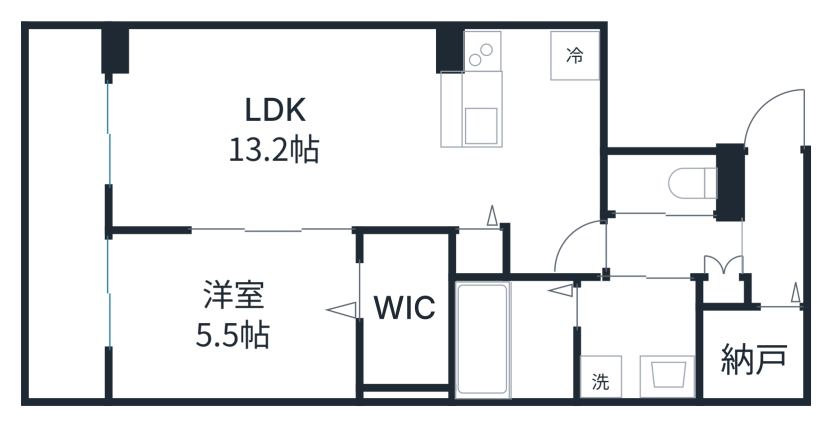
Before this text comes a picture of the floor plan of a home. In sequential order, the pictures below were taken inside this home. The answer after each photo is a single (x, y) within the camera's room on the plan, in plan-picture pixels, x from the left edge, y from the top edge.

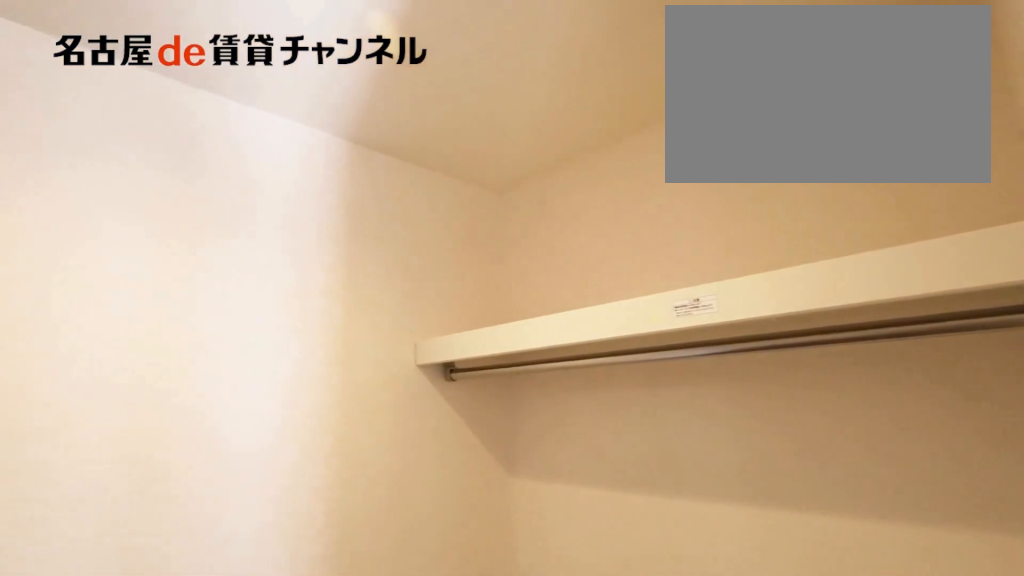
(401, 312)
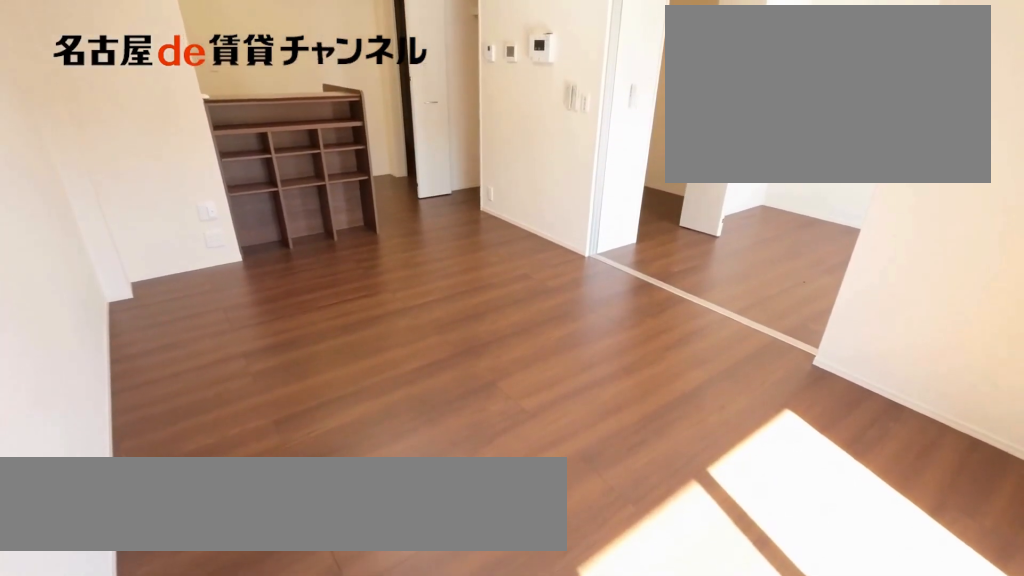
(315, 138)
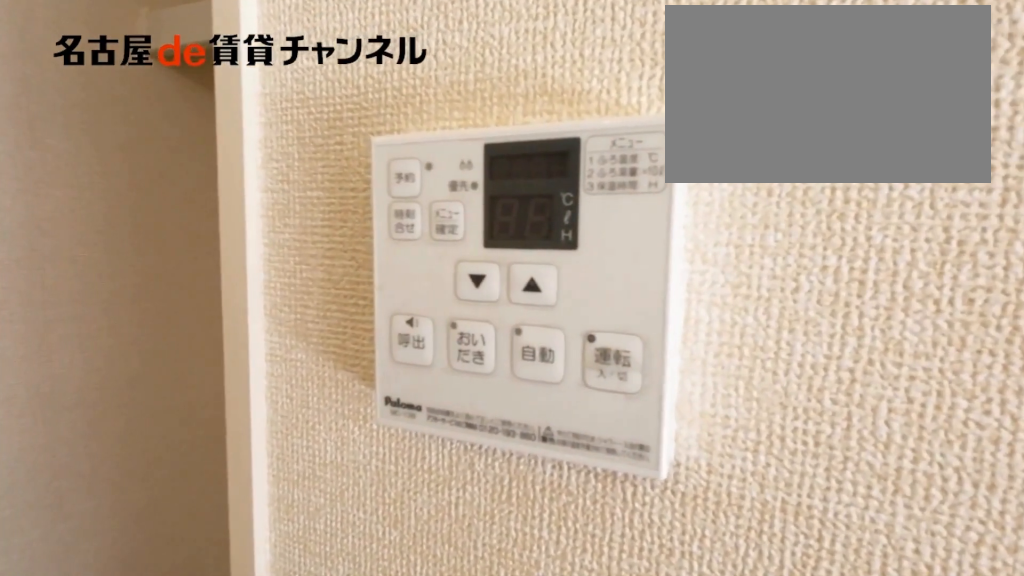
(315, 138)
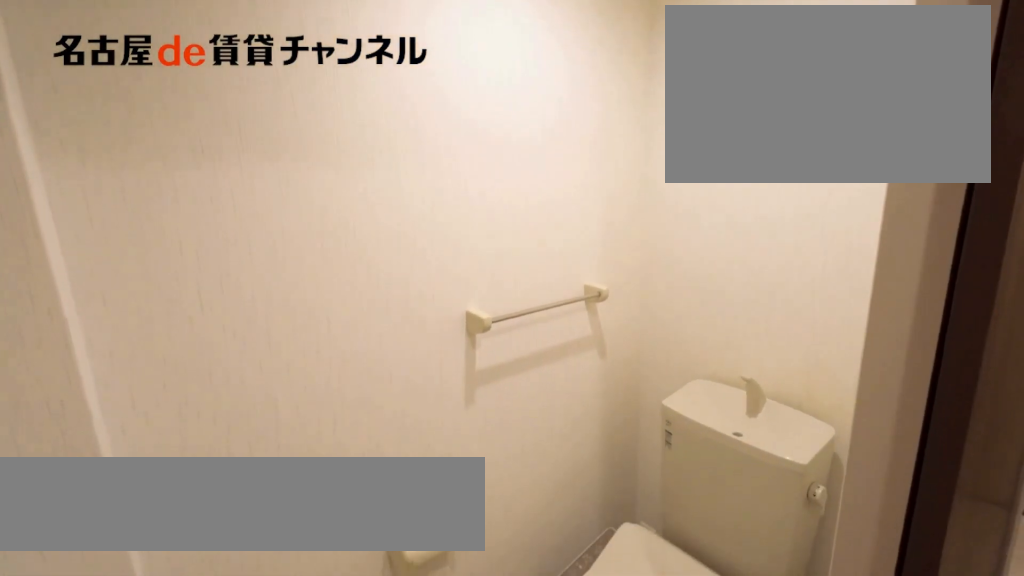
(669, 183)
